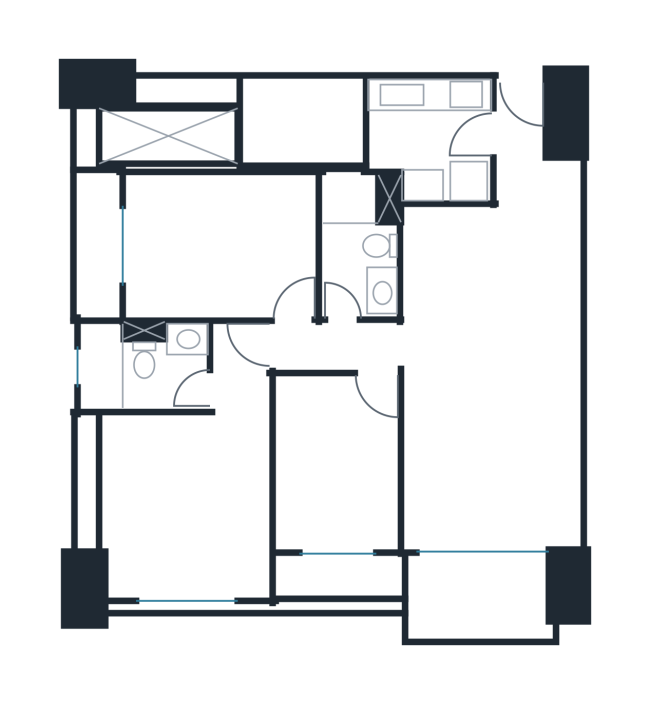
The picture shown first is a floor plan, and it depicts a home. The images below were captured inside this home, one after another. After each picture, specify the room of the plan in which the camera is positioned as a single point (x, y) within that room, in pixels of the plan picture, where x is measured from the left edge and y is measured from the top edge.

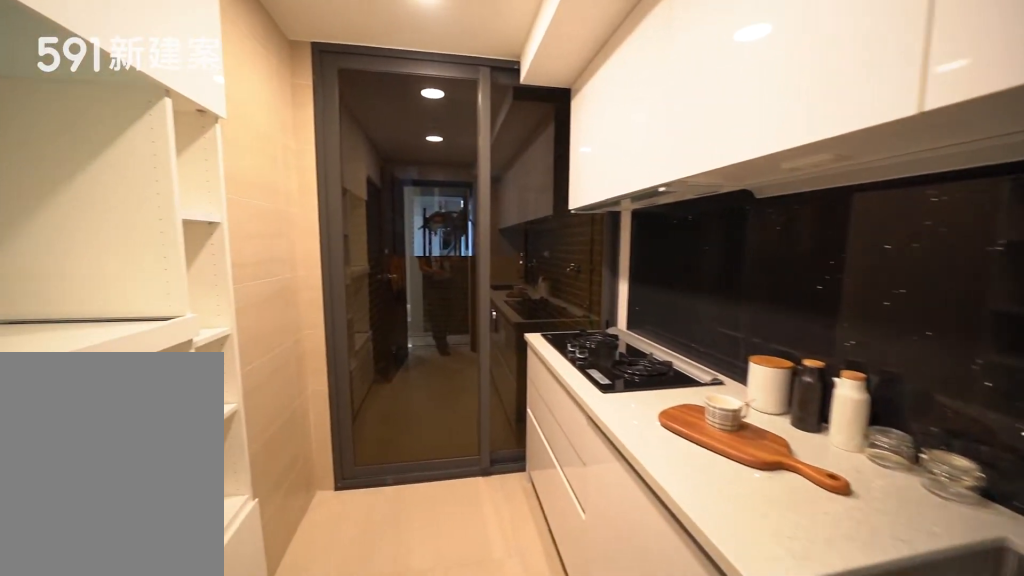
(429, 120)
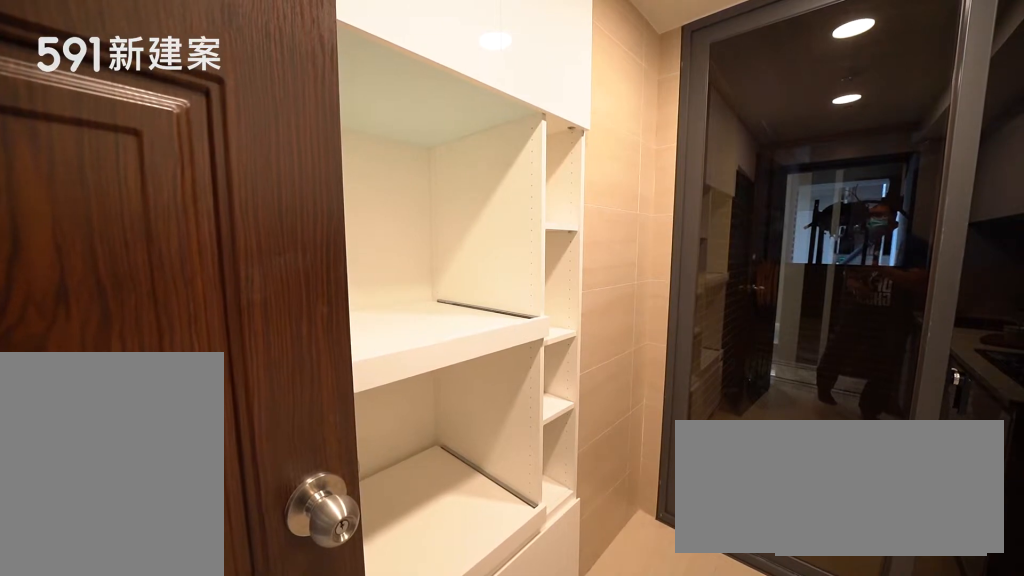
(429, 120)
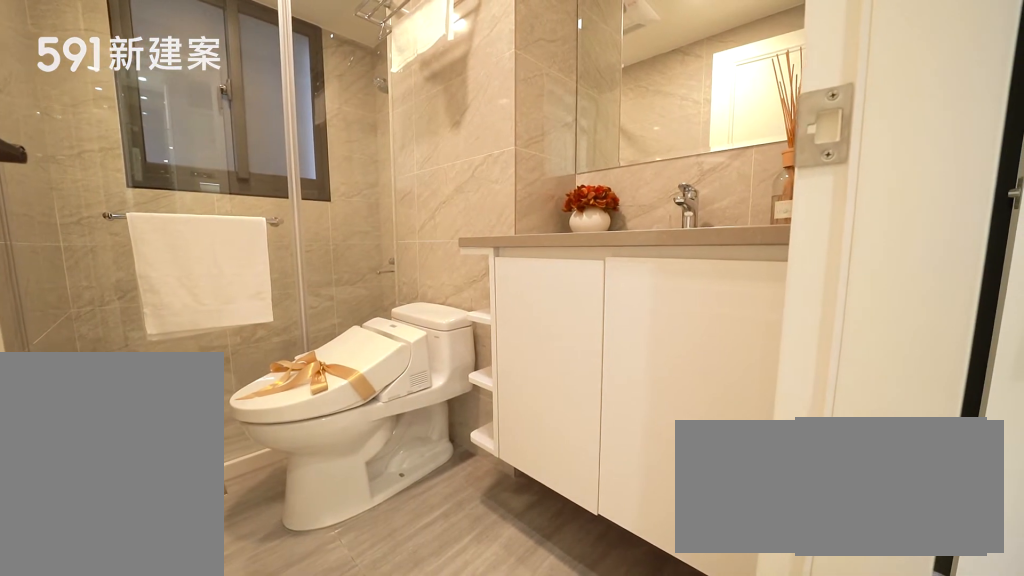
(140, 365)
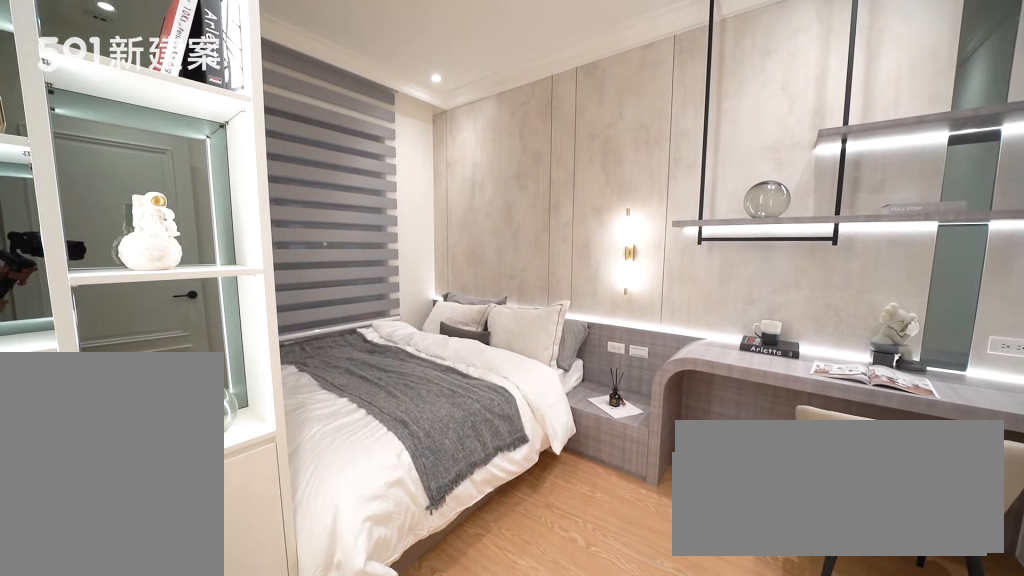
(215, 243)
